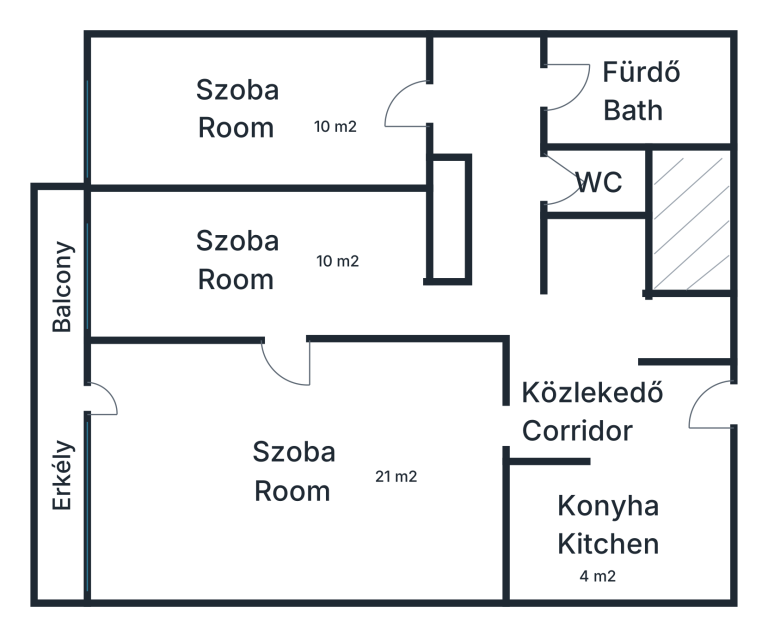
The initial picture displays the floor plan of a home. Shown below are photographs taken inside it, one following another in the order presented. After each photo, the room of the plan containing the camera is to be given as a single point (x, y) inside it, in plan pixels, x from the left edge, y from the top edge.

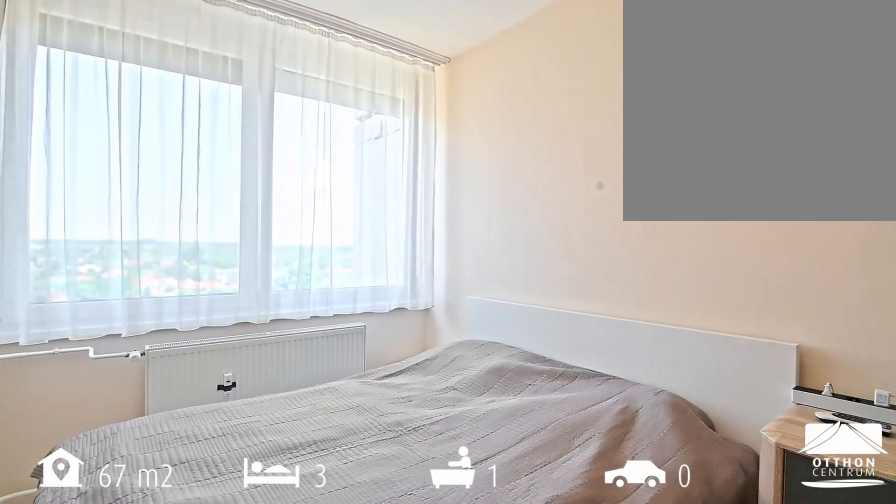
(246, 109)
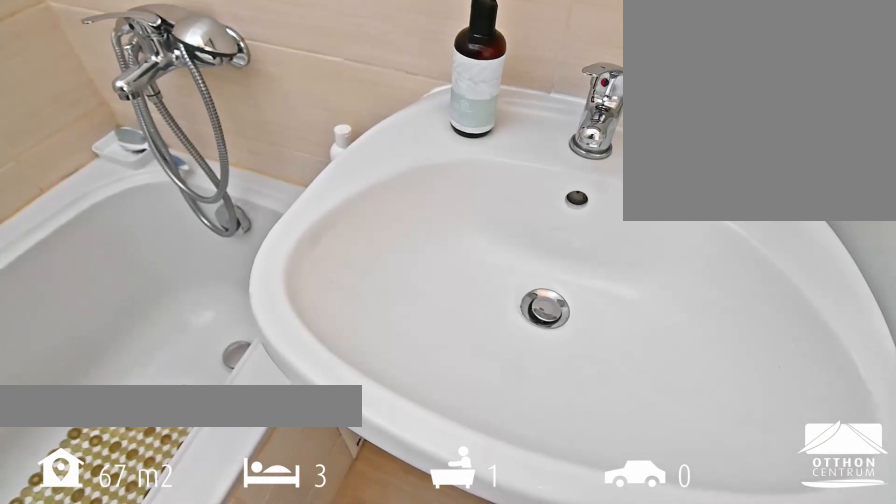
(646, 92)
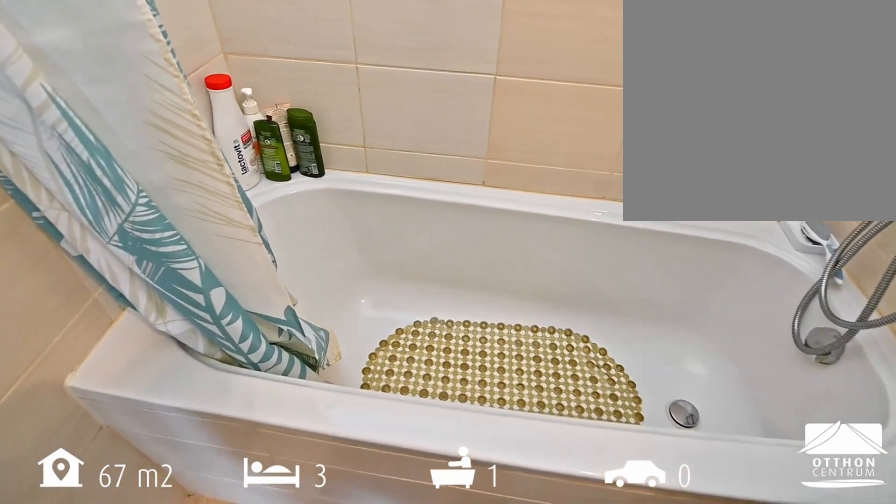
(646, 92)
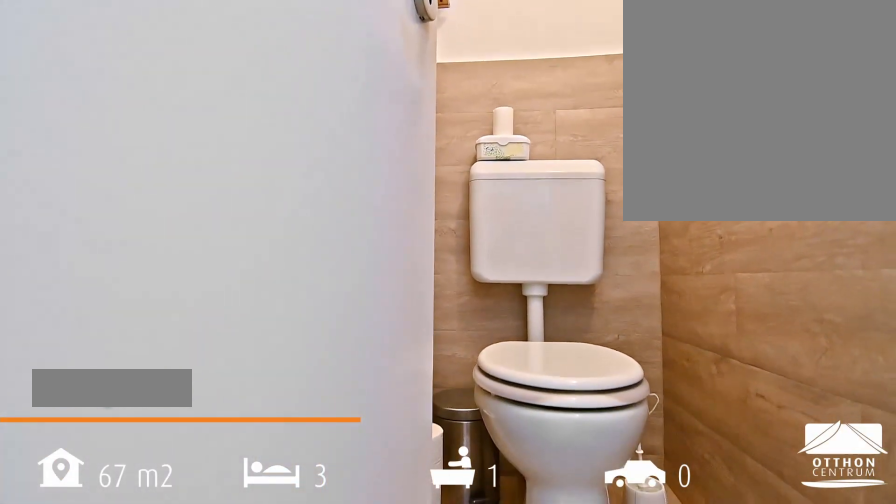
(610, 187)
